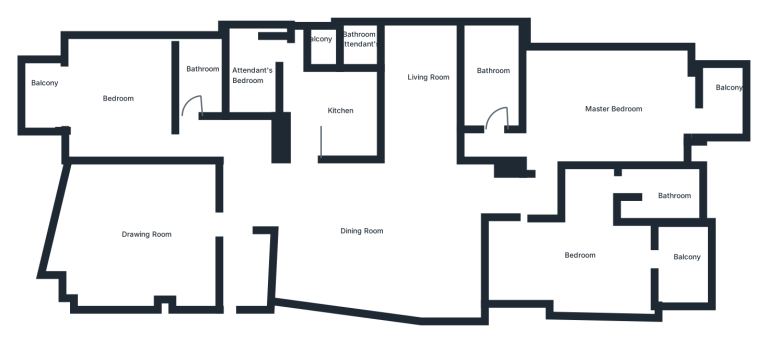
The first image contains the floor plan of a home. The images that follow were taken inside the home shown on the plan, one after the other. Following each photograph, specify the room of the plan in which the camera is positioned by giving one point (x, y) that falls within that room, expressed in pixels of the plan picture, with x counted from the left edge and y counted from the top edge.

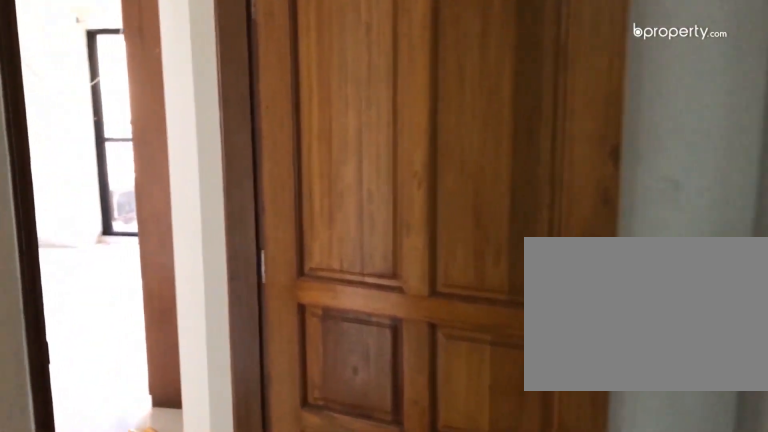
(548, 186)
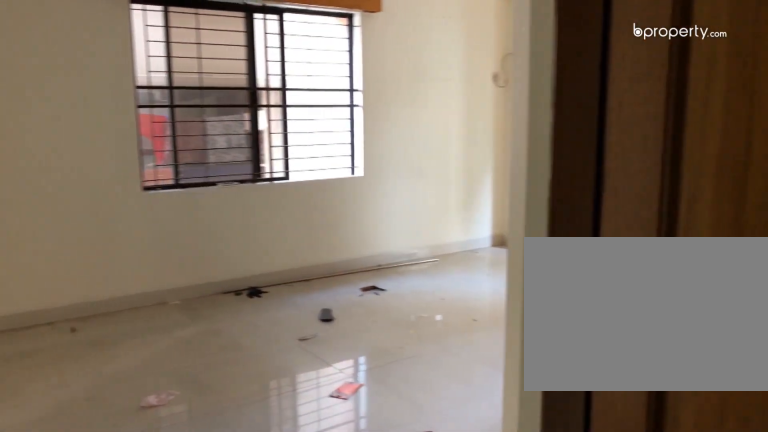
(605, 111)
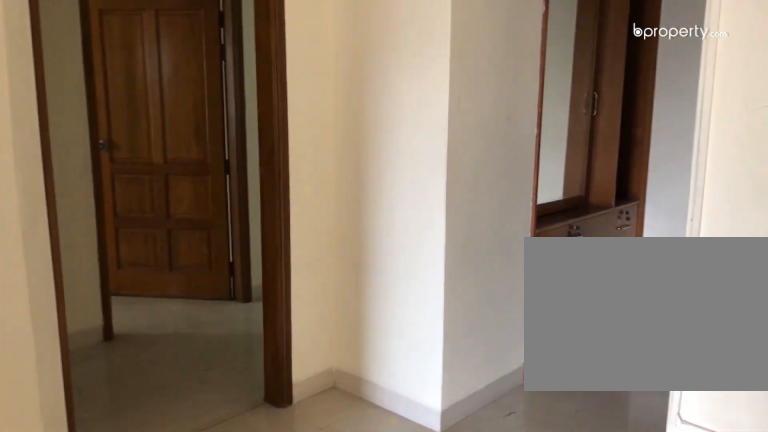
(599, 116)
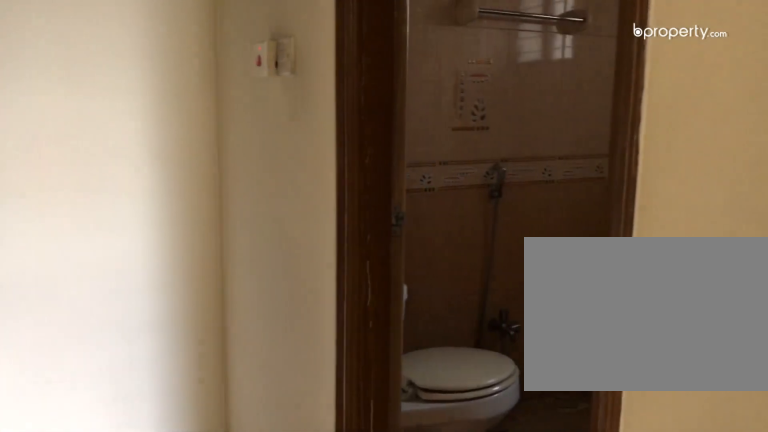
(503, 143)
